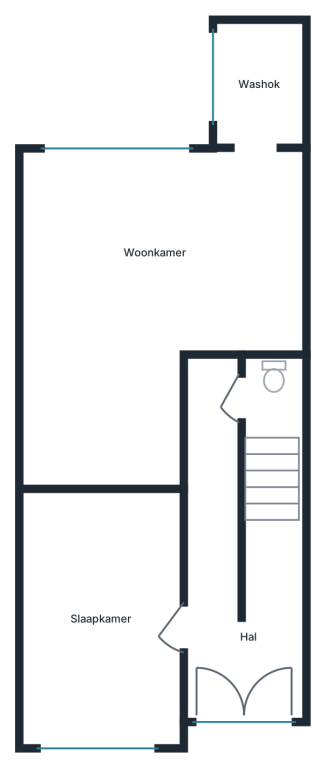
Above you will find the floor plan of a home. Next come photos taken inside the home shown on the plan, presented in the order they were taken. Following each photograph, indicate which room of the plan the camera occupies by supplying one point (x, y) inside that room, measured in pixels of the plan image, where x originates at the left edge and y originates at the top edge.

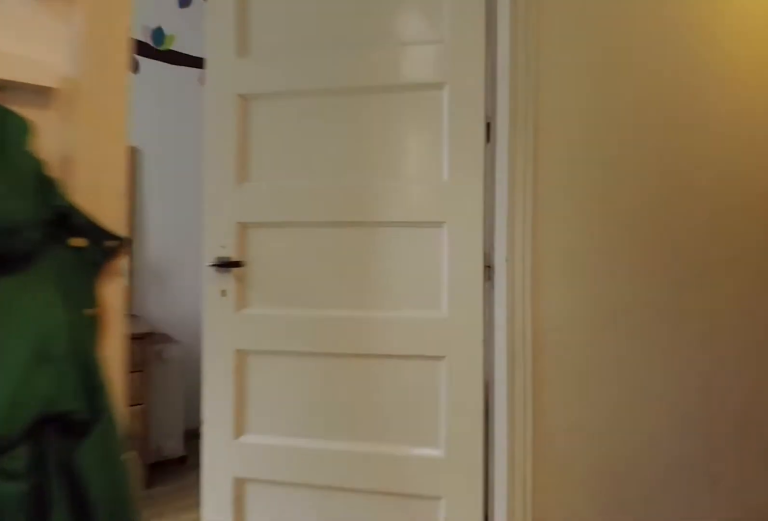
(234, 567)
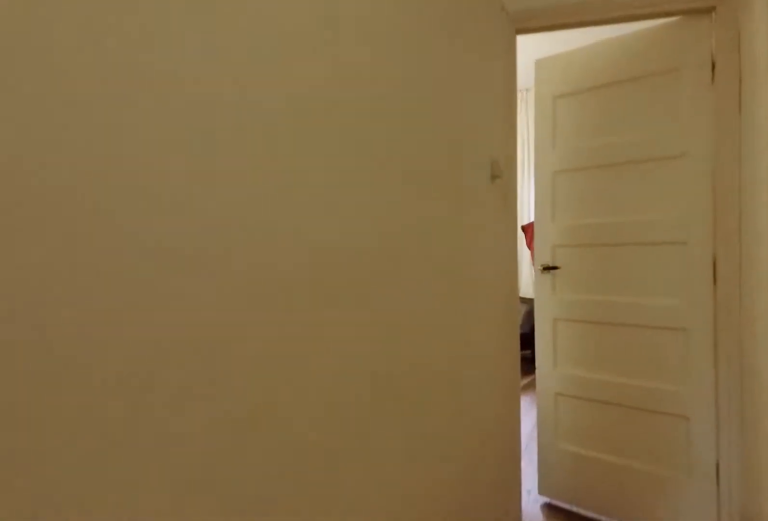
(234, 567)
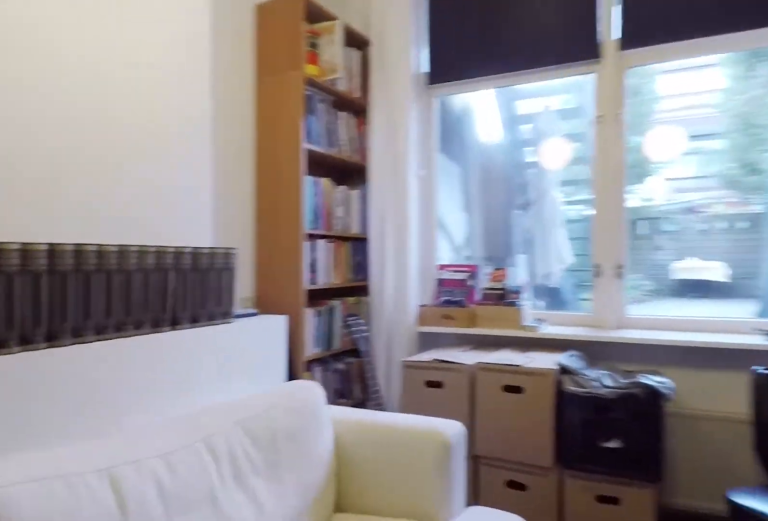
(95, 265)
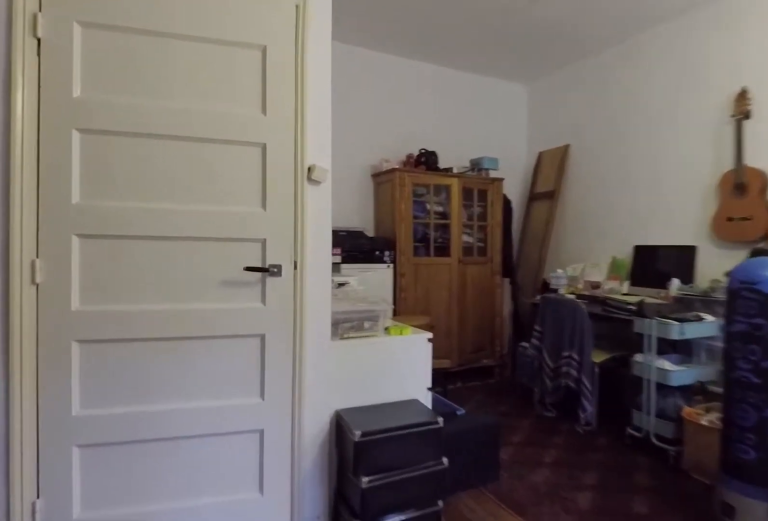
(95, 265)
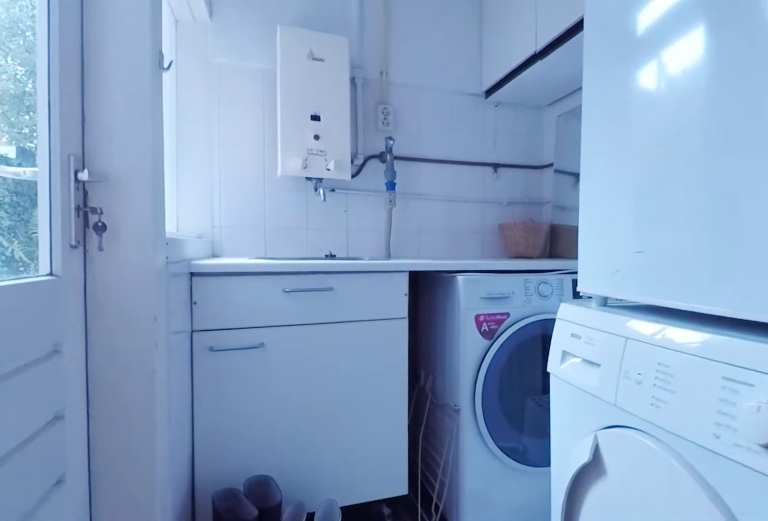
(258, 87)
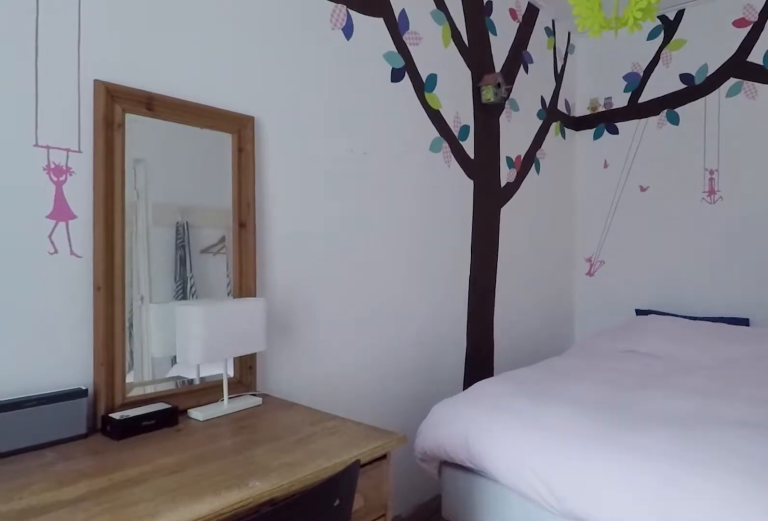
(102, 617)
